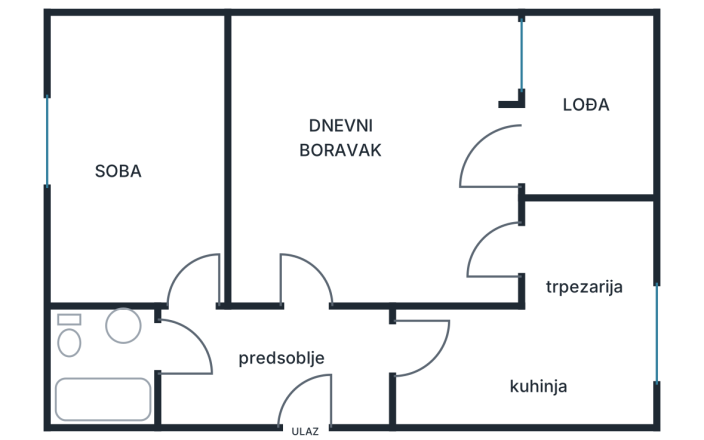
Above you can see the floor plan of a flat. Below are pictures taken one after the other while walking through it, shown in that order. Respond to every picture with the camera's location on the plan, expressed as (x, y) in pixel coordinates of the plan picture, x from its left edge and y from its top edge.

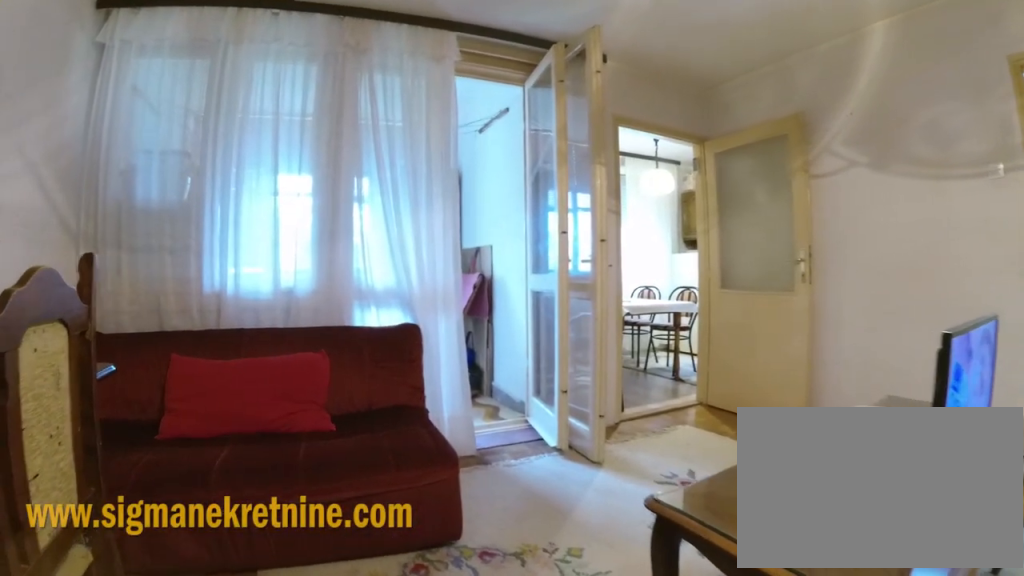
(290, 123)
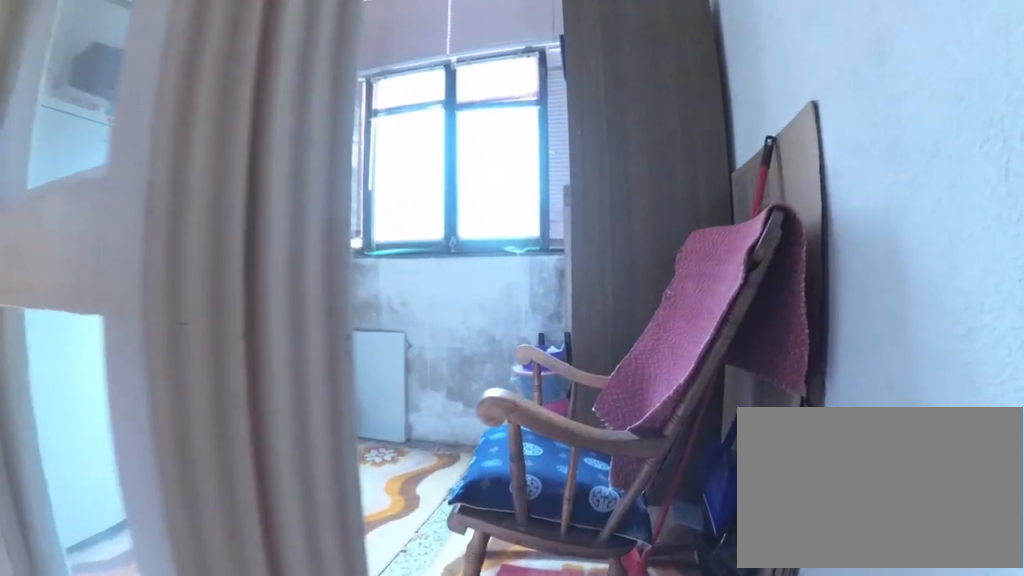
(477, 153)
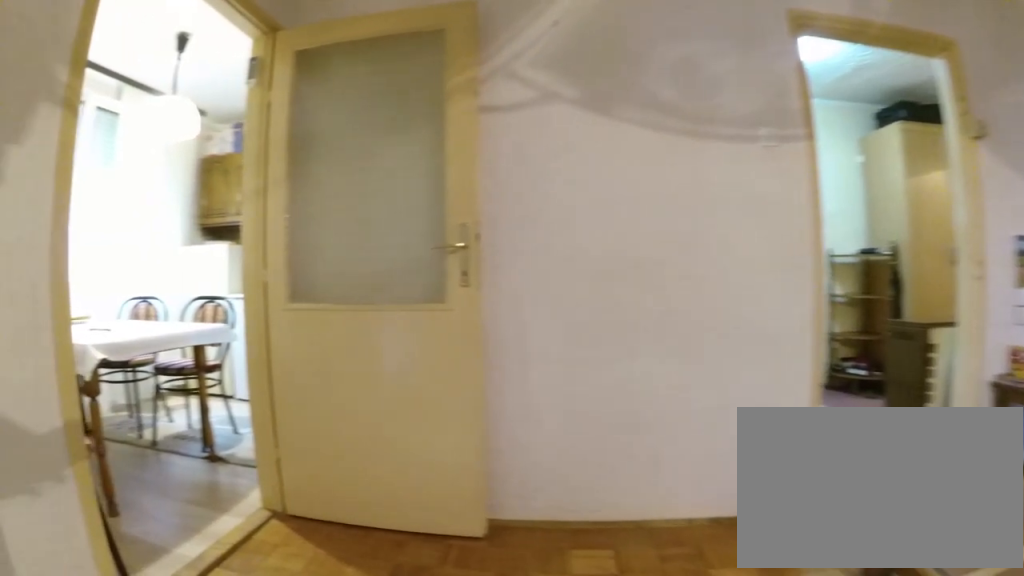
(455, 162)
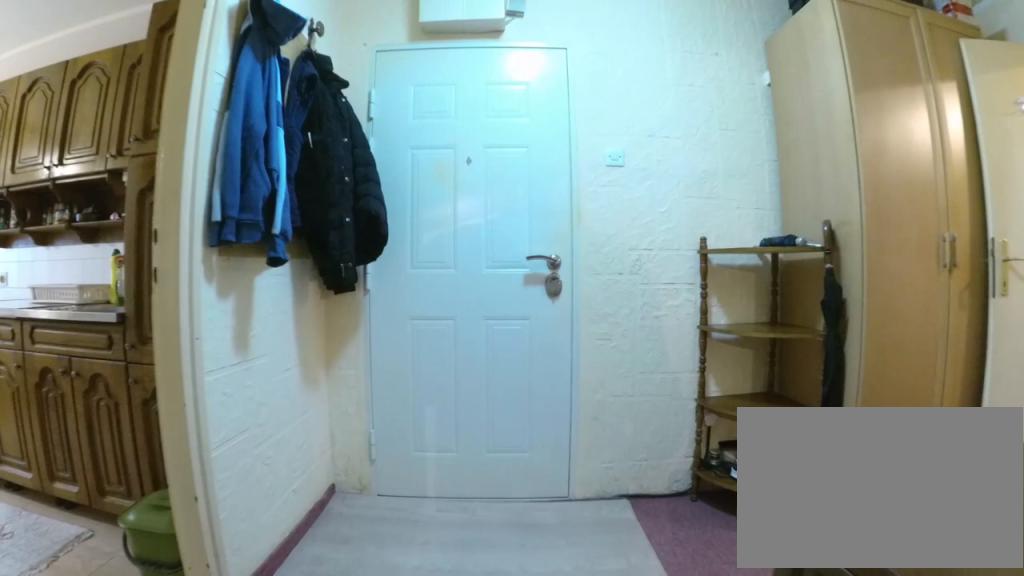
(303, 286)
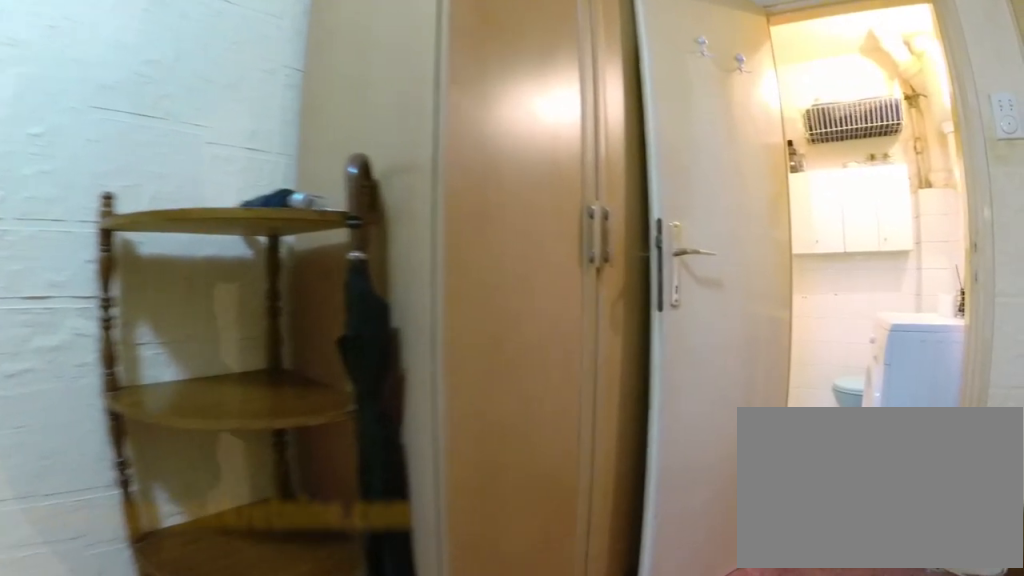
(274, 343)
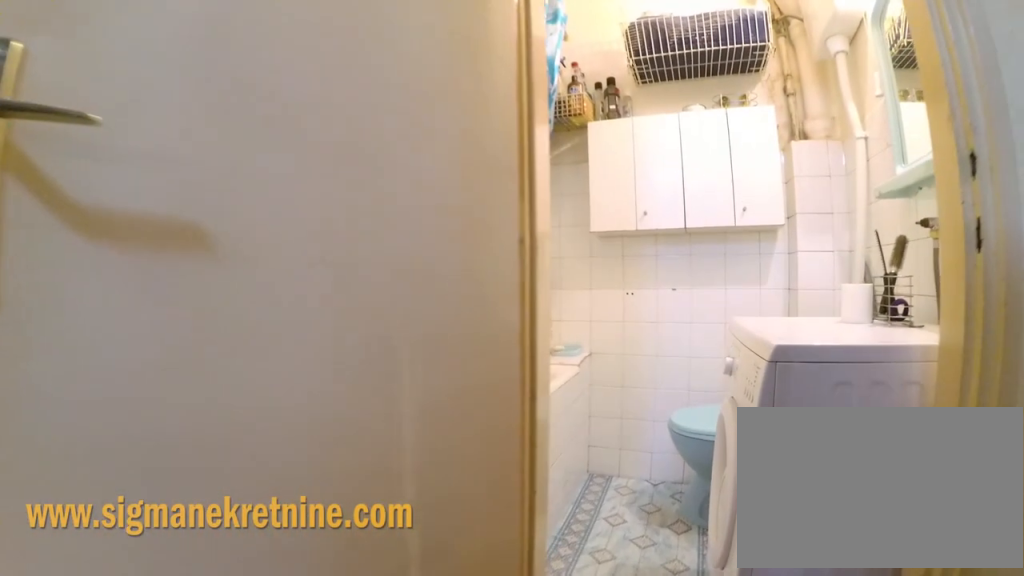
(209, 343)
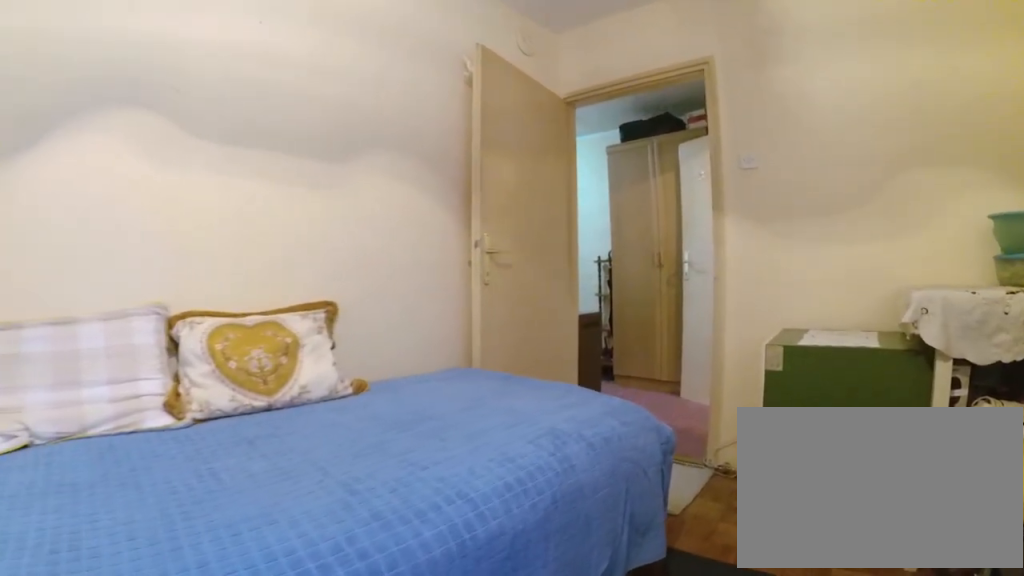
(113, 132)
